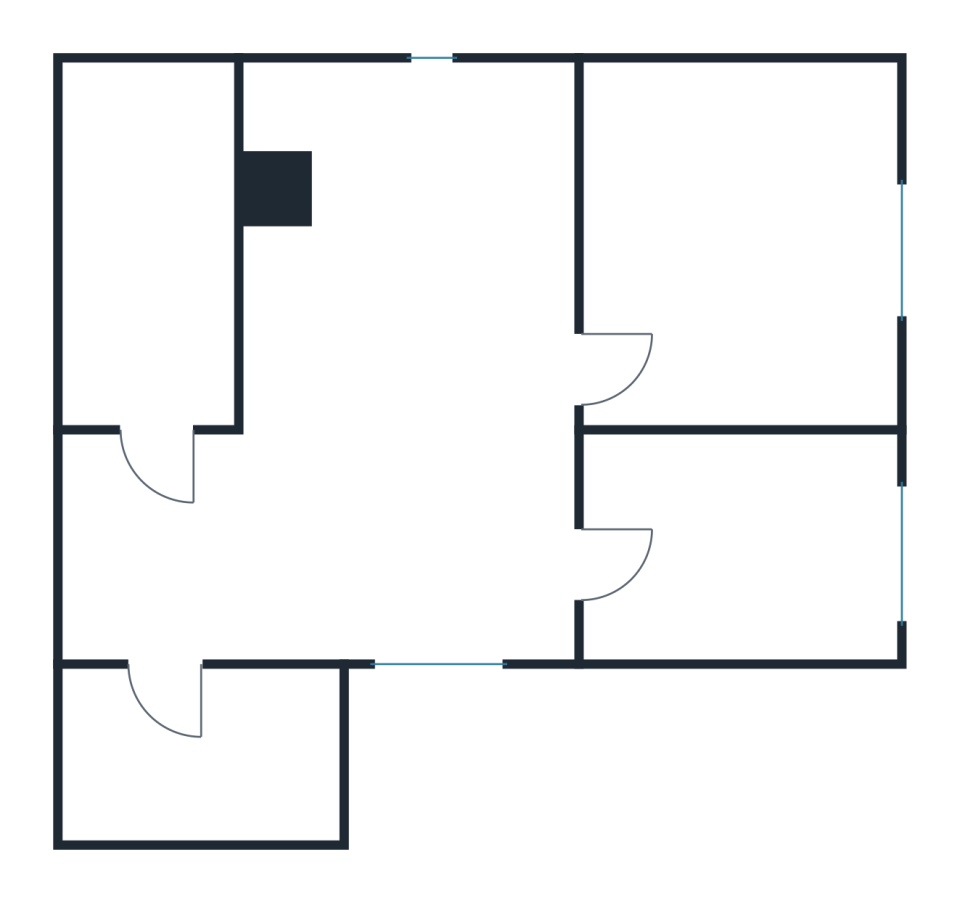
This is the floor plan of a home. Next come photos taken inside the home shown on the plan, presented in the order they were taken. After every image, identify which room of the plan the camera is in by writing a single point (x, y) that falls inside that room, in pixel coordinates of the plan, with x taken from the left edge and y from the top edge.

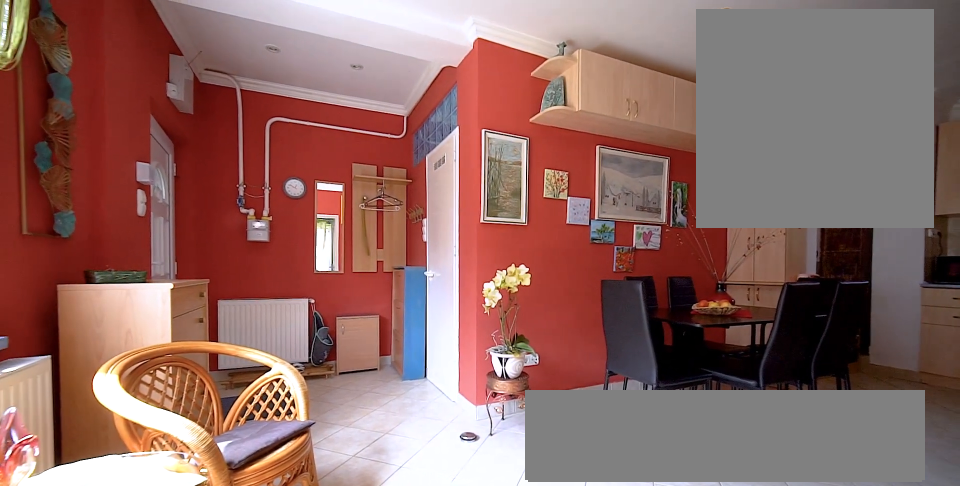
(417, 411)
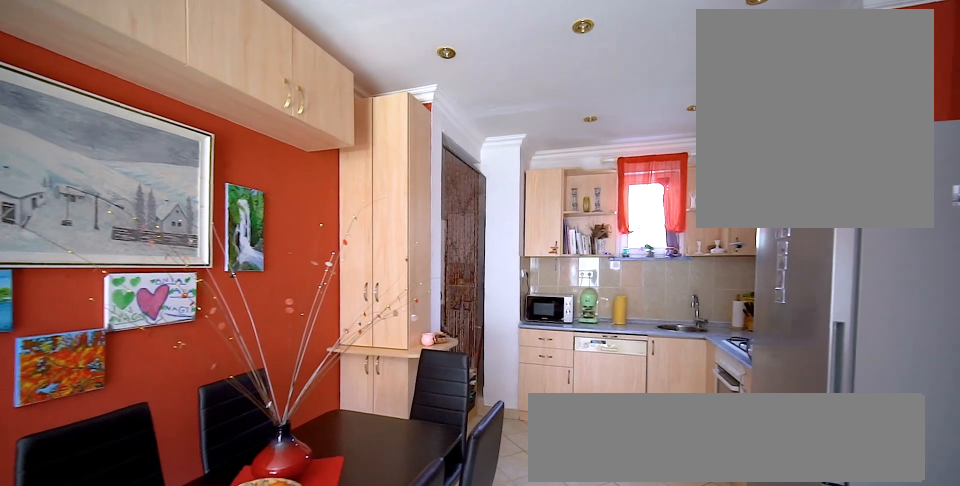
(418, 411)
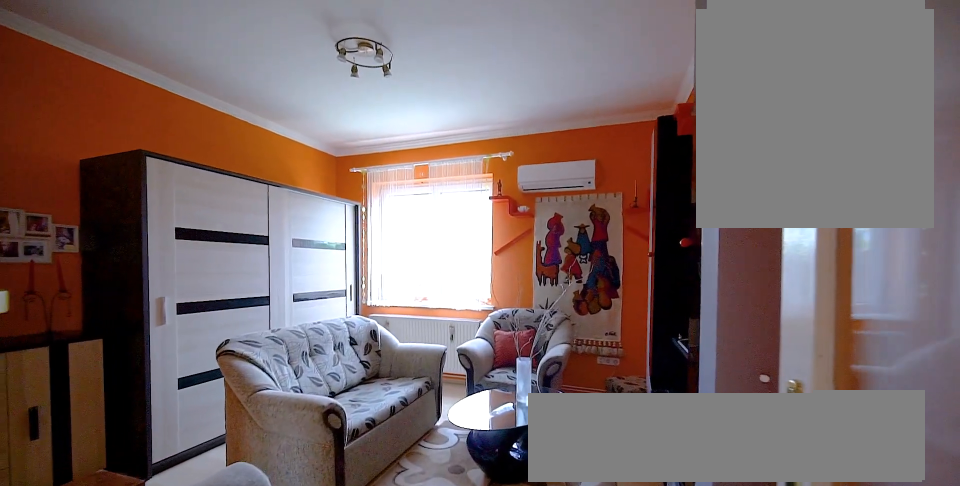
(744, 258)
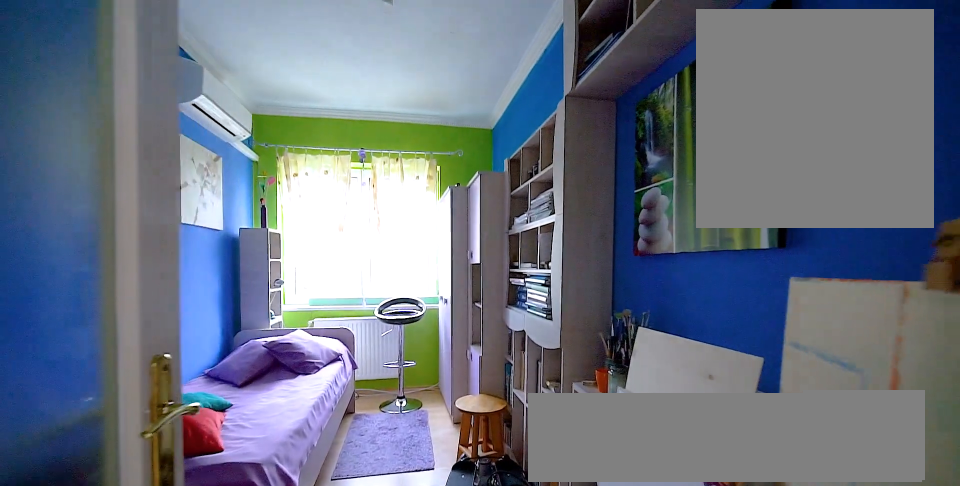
(744, 546)
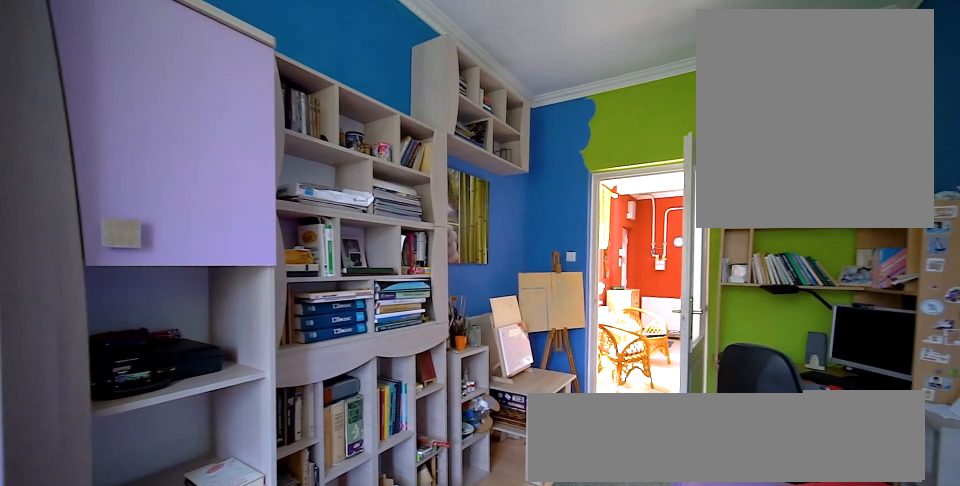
(744, 546)
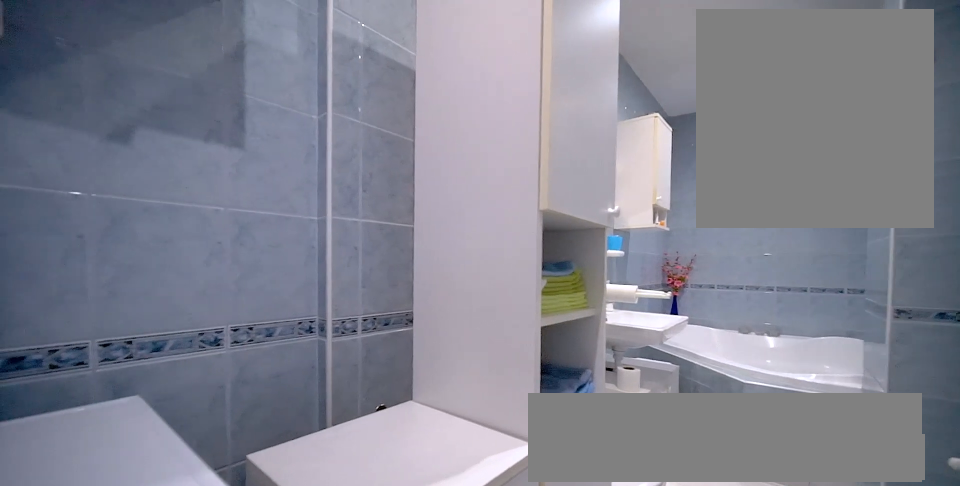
(152, 271)
